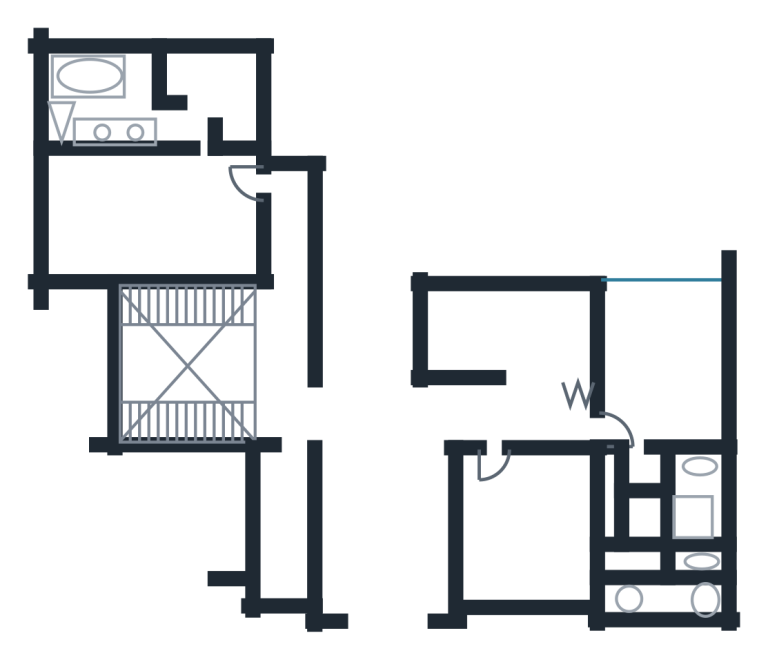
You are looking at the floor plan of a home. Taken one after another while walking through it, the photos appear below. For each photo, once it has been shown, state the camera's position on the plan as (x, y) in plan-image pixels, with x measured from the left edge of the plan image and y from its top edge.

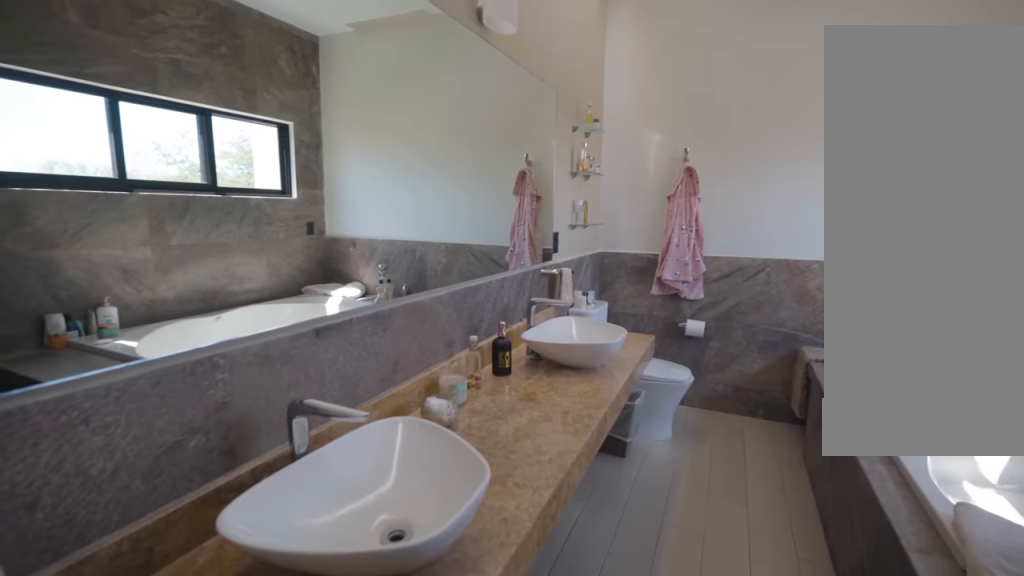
(160, 111)
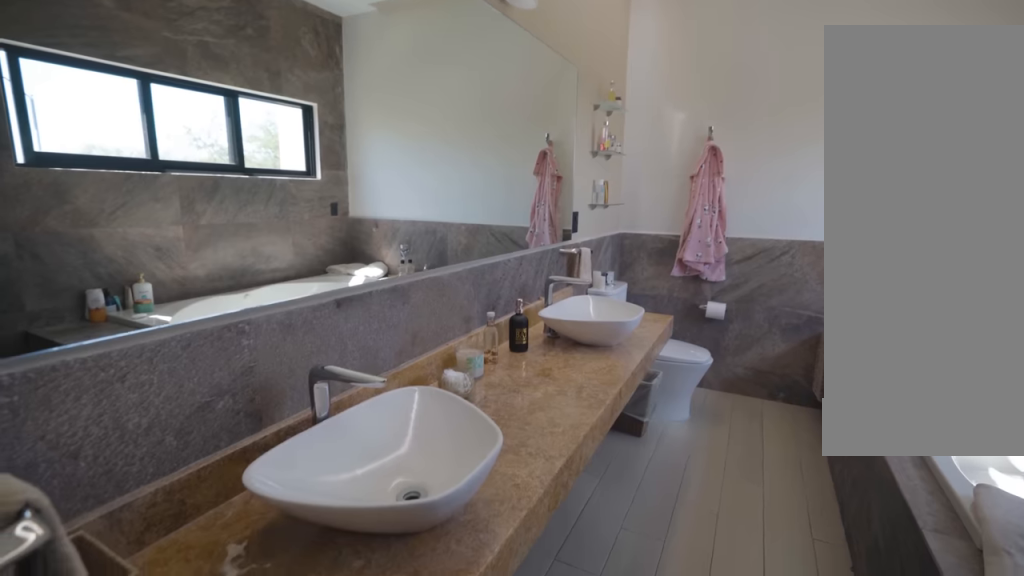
(151, 110)
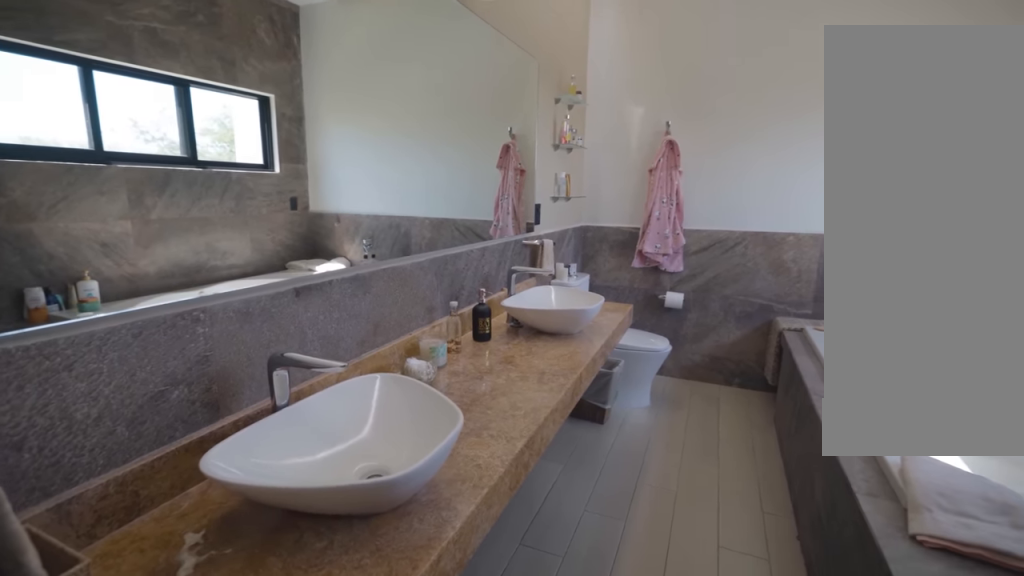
(141, 105)
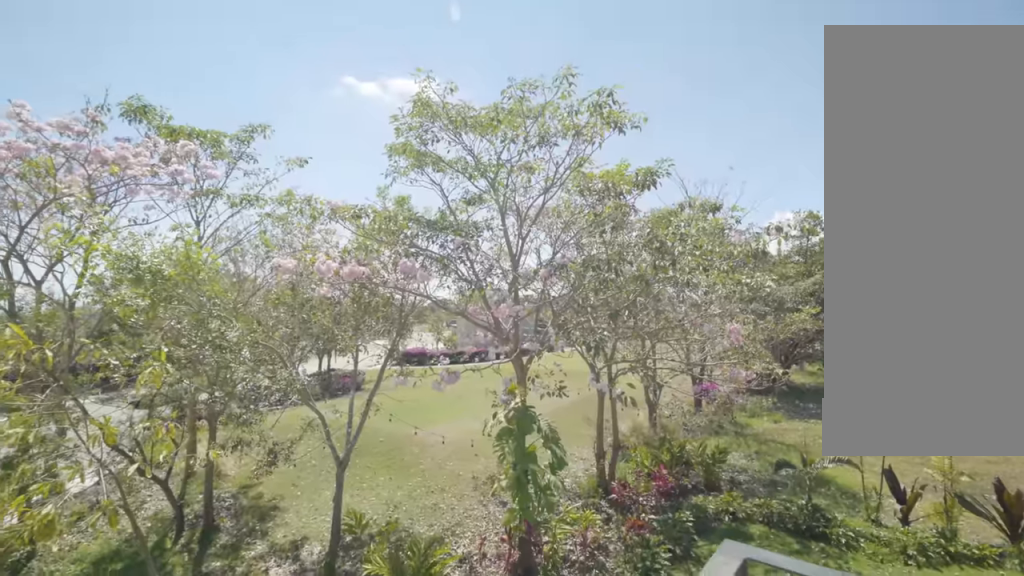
(300, 65)
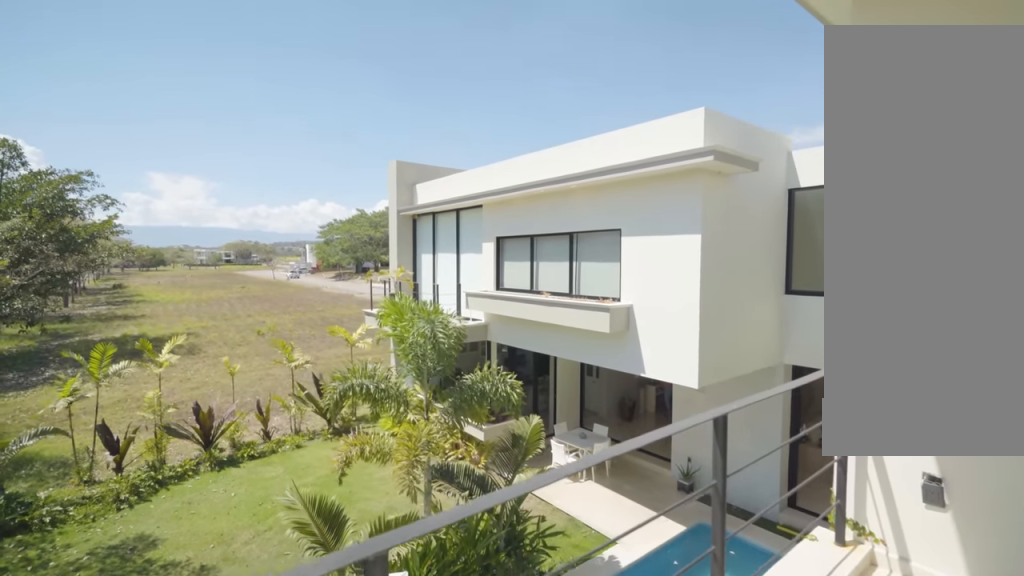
(311, 120)
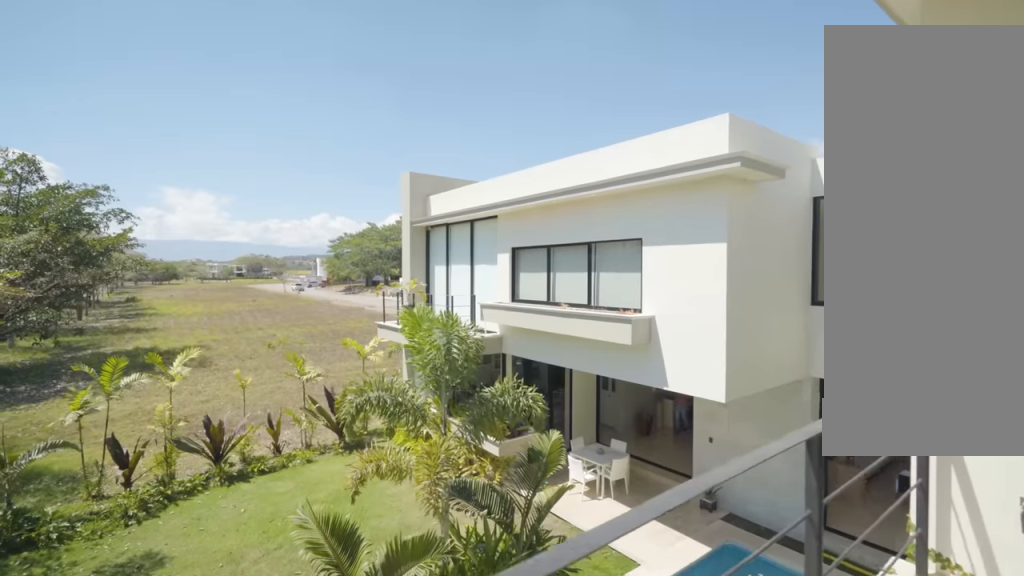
(310, 120)
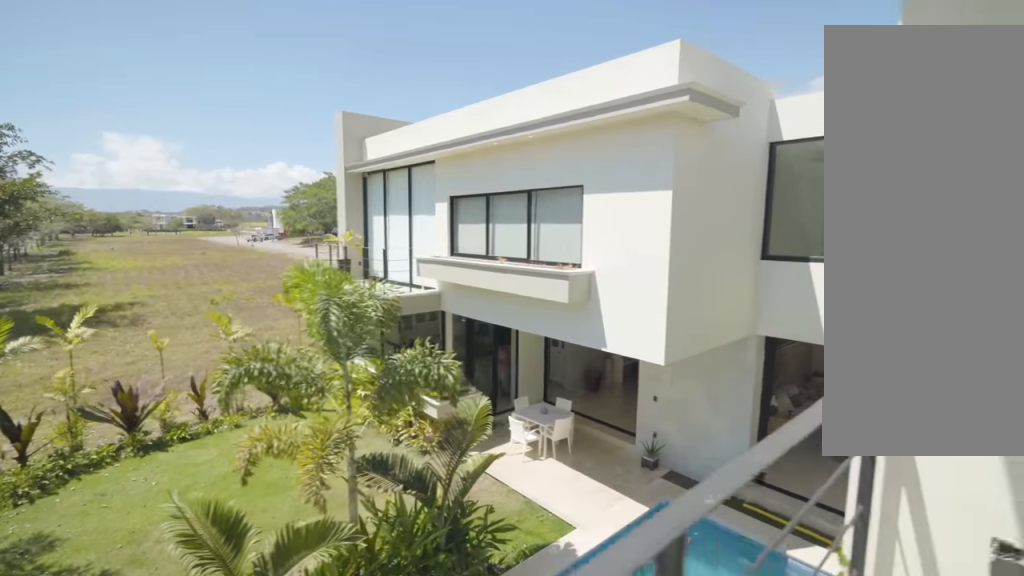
(310, 120)
